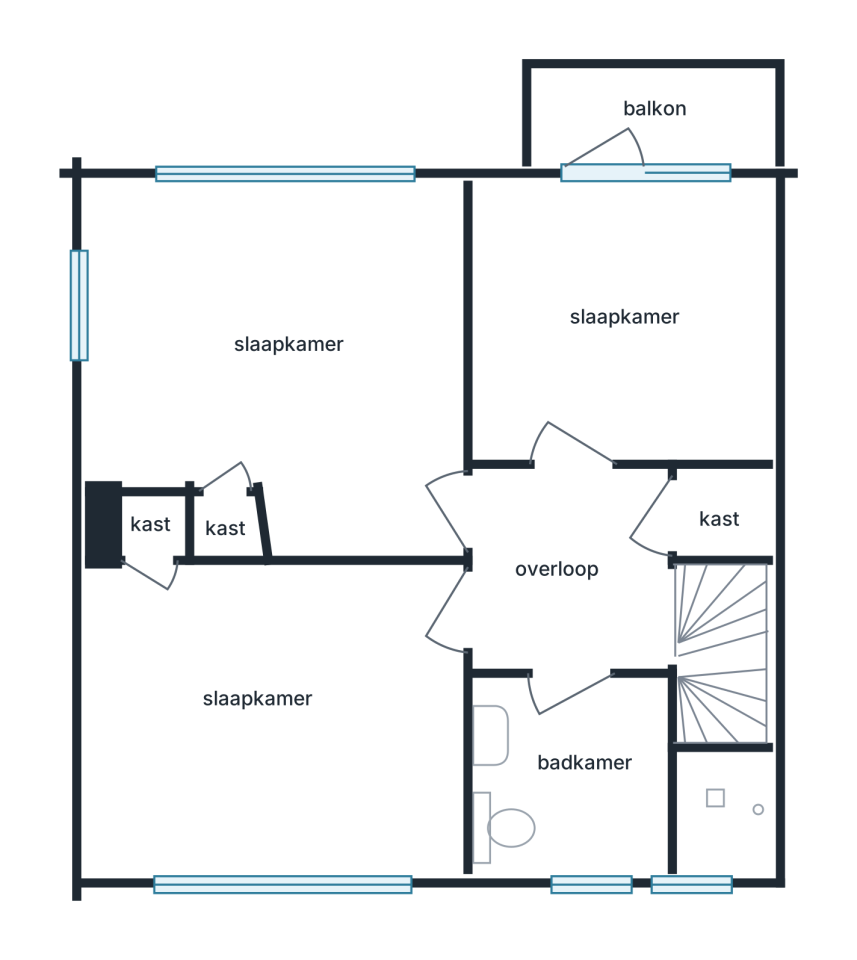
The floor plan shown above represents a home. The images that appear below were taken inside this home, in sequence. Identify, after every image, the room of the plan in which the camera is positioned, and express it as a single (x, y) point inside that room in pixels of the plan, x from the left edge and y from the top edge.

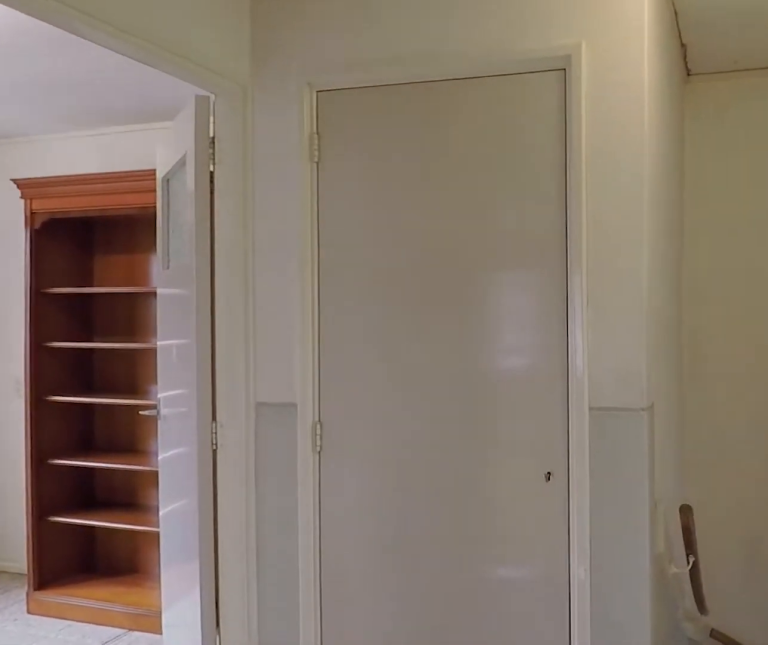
(573, 570)
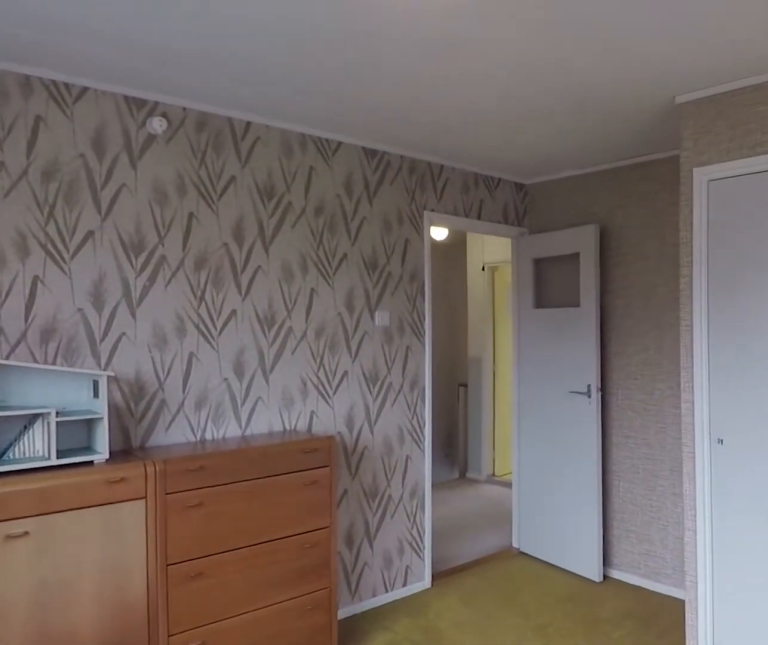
(438, 373)
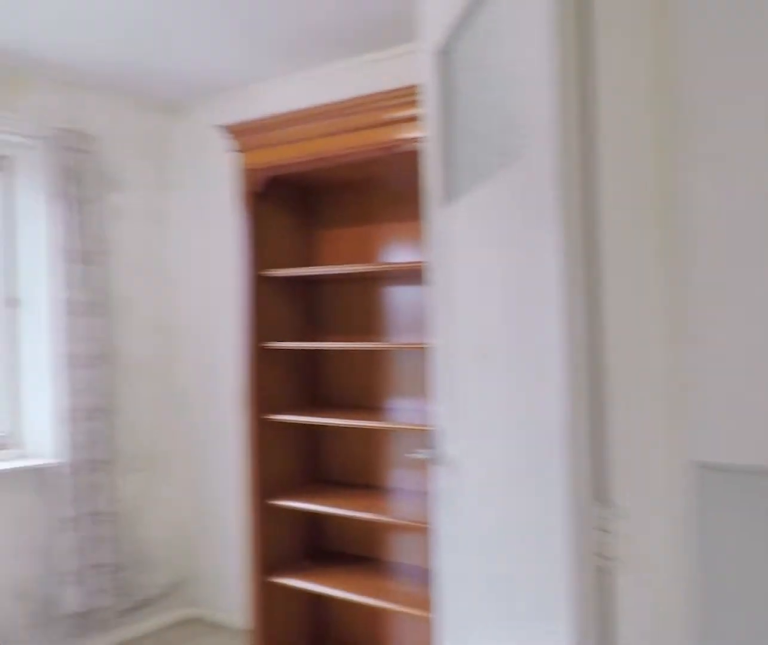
(573, 570)
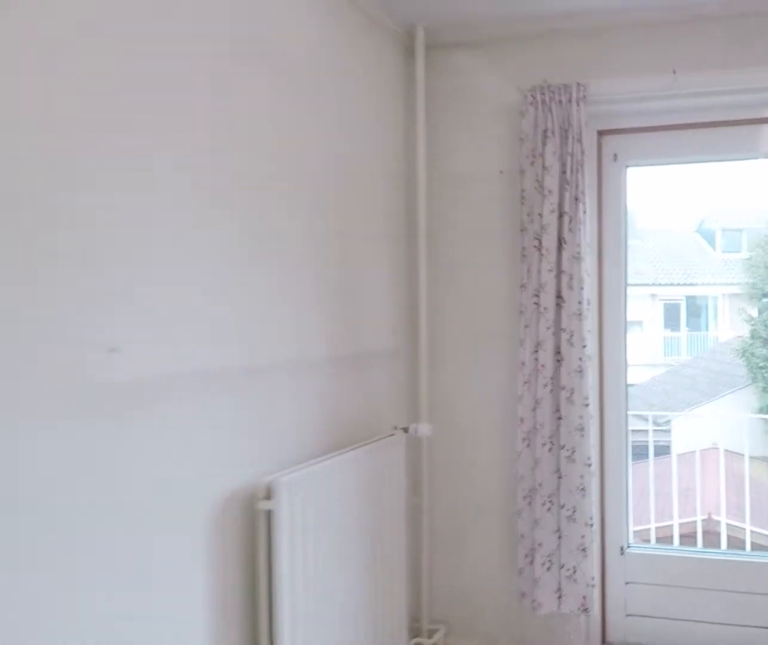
(623, 322)
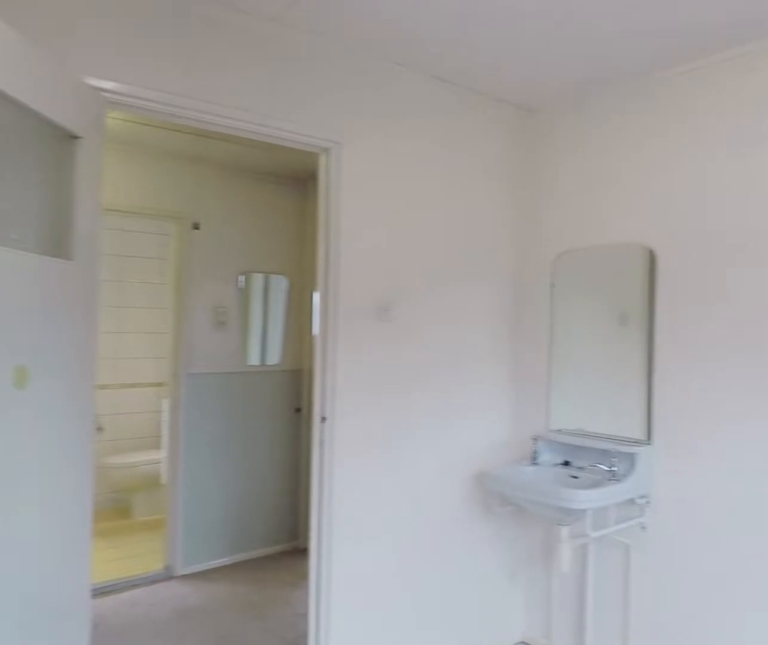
(623, 322)
